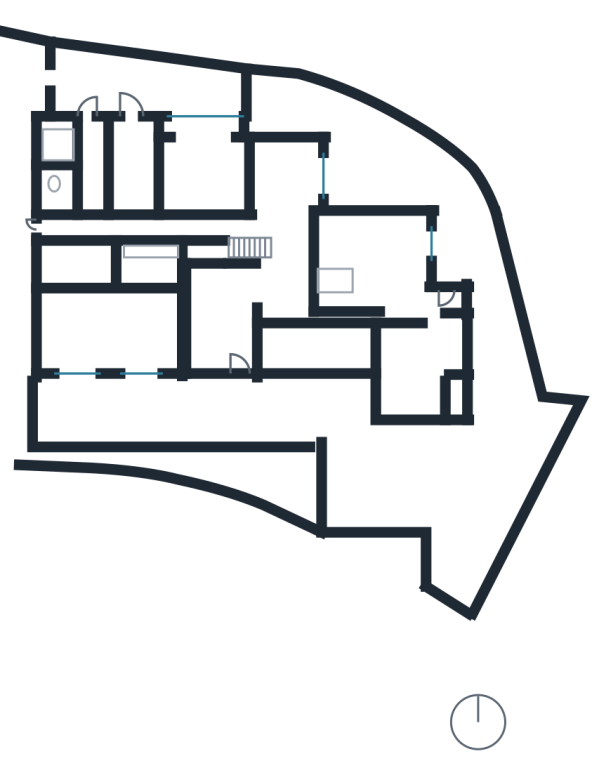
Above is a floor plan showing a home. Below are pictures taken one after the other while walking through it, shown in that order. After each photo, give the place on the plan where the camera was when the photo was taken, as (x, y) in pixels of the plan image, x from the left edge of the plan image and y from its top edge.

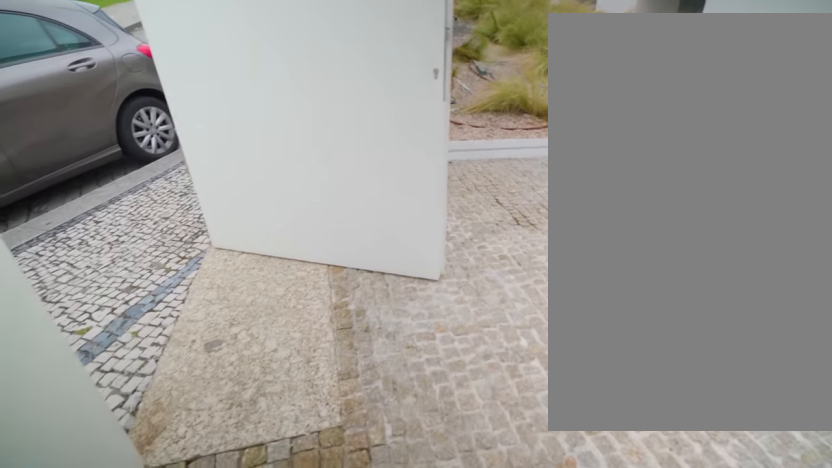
(344, 513)
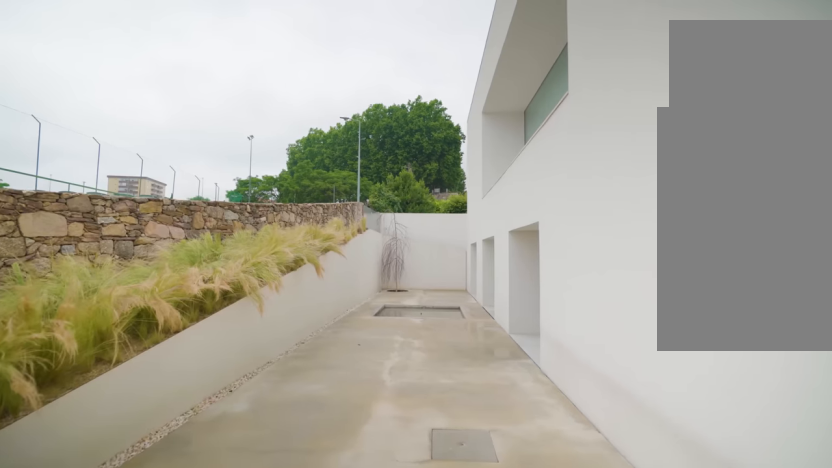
(328, 409)
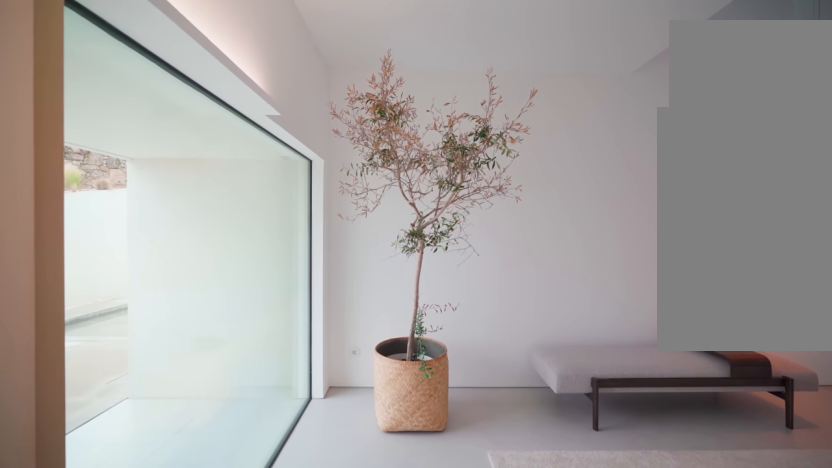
(240, 358)
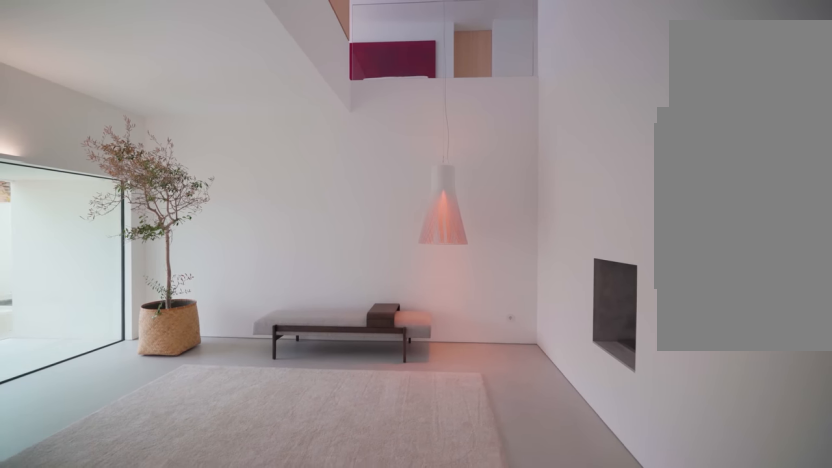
(249, 293)
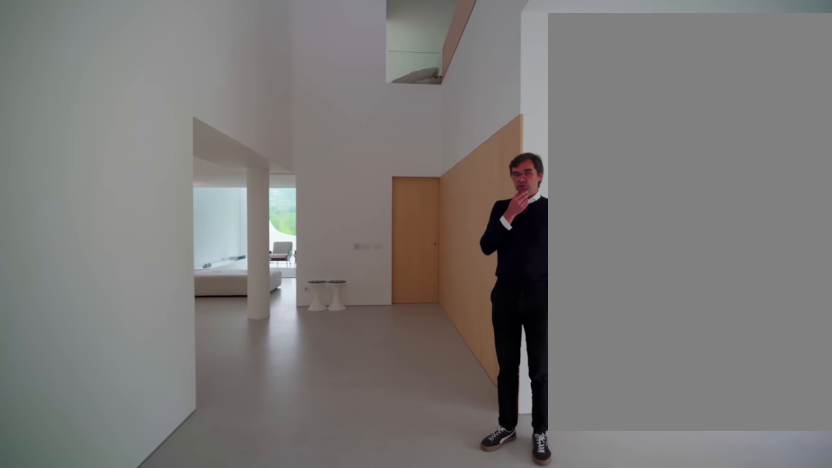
(202, 303)
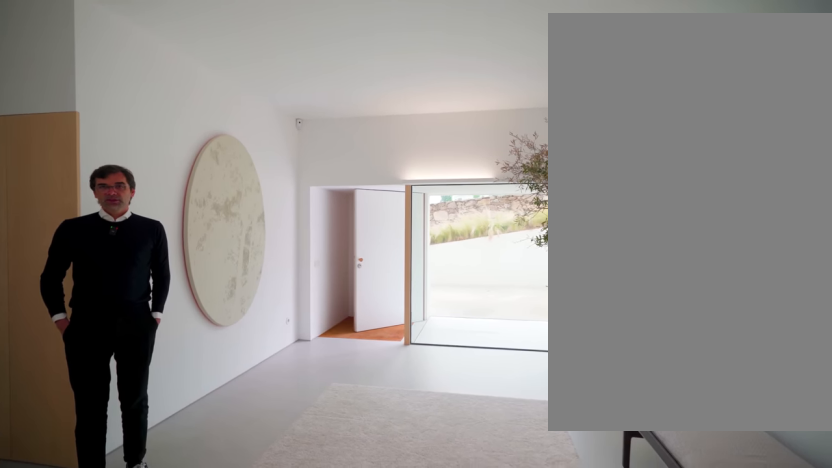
(203, 284)
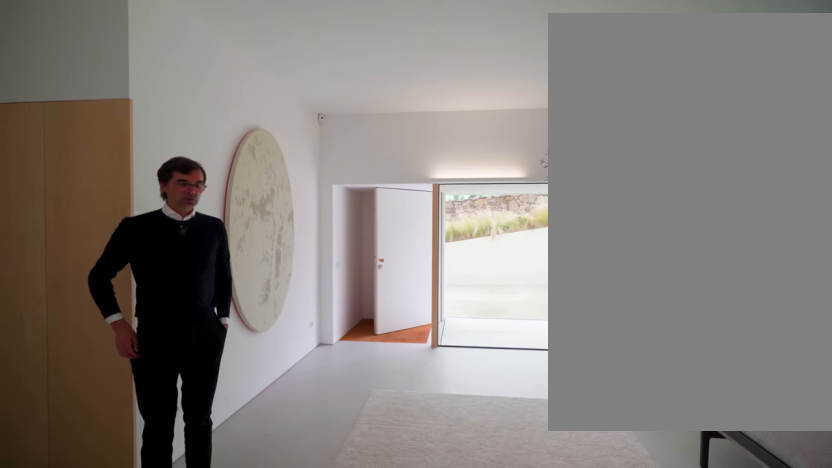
(208, 283)
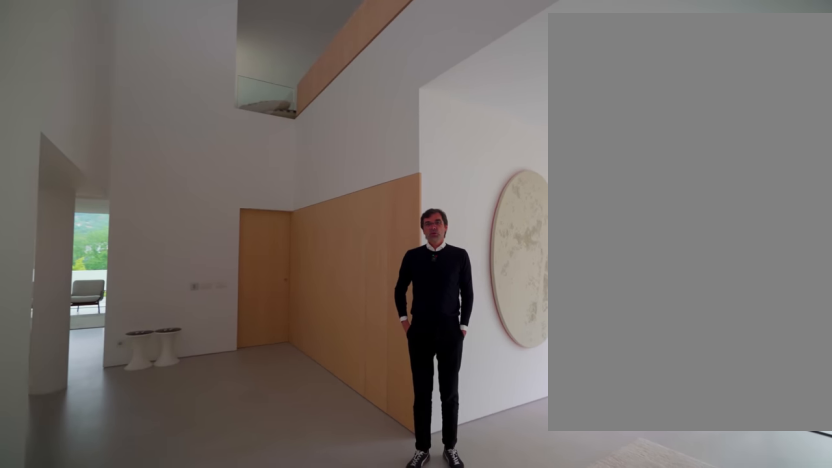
(208, 283)
